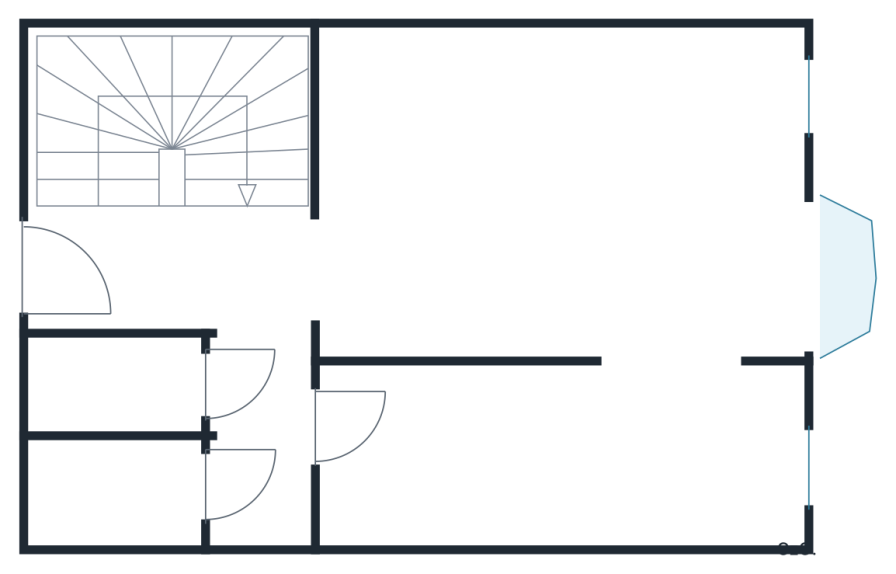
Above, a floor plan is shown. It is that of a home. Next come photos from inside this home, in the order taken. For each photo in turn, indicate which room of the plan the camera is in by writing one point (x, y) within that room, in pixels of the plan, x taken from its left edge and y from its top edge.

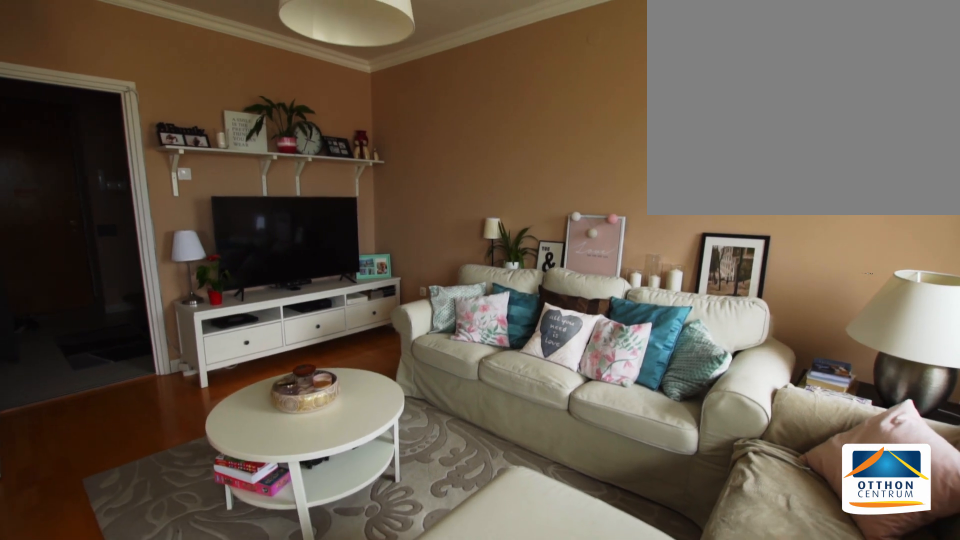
(571, 200)
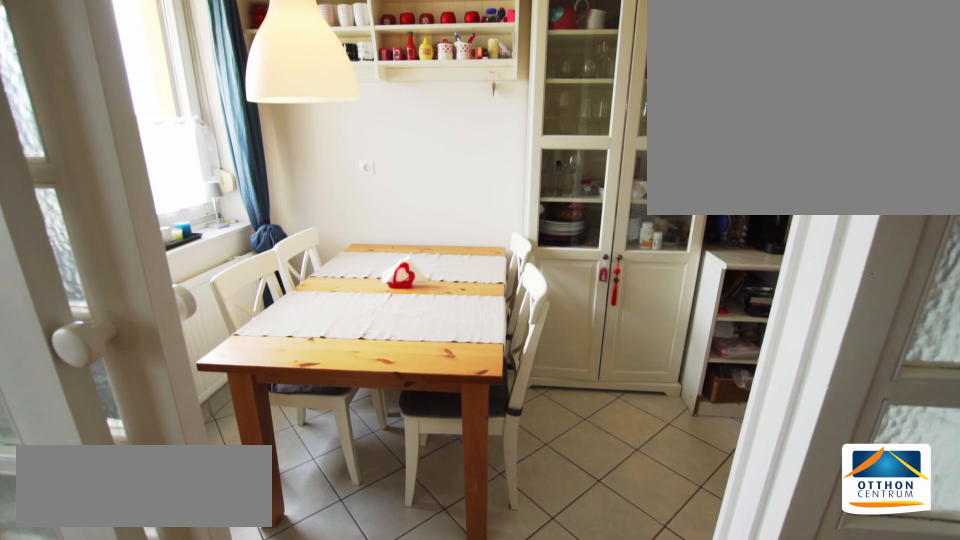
(571, 462)
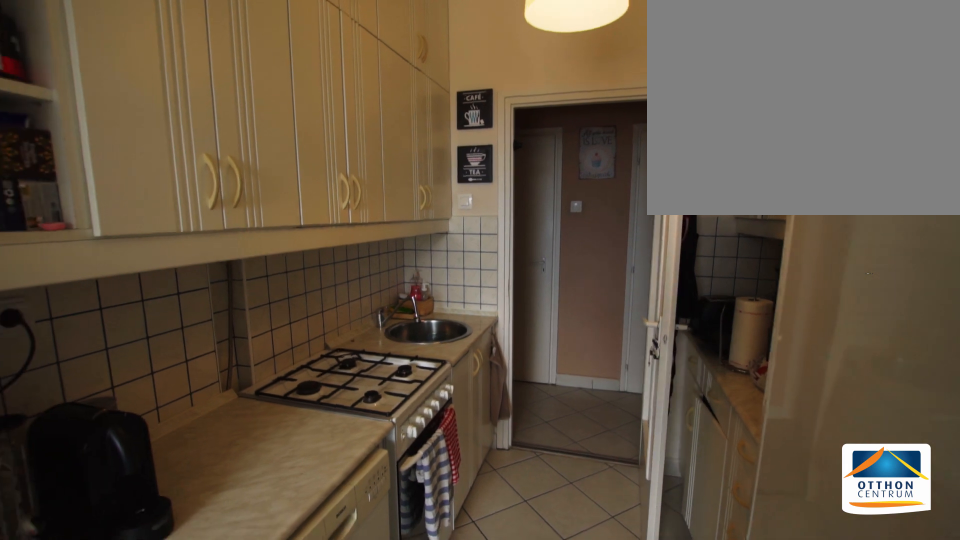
(571, 462)
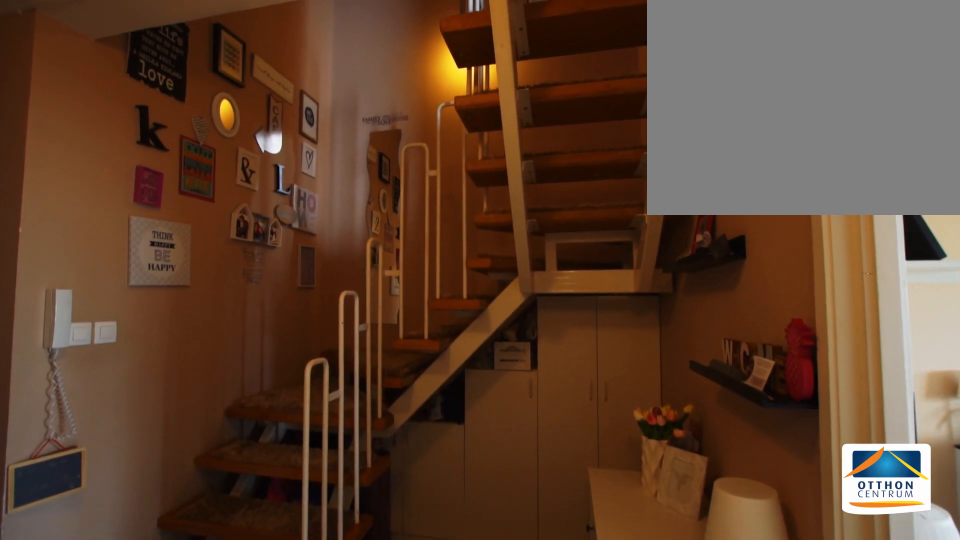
(257, 294)
